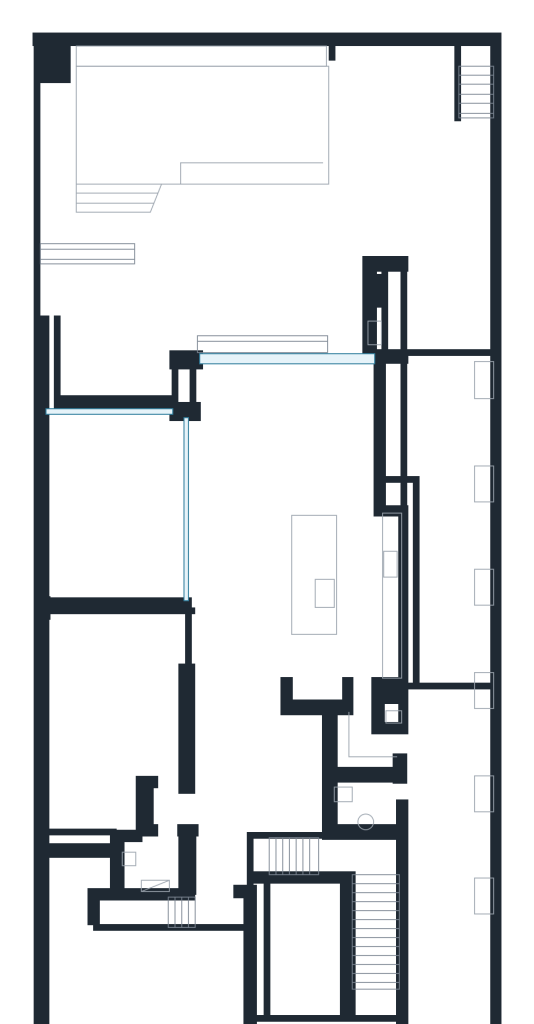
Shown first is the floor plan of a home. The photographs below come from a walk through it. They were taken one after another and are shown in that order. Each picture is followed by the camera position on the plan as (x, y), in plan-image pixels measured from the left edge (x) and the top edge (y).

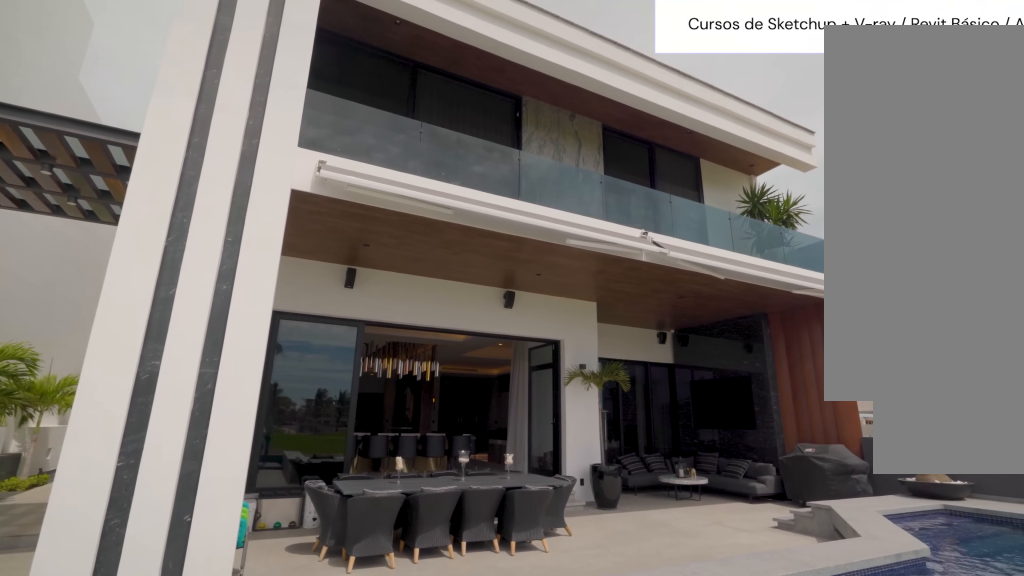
(415, 155)
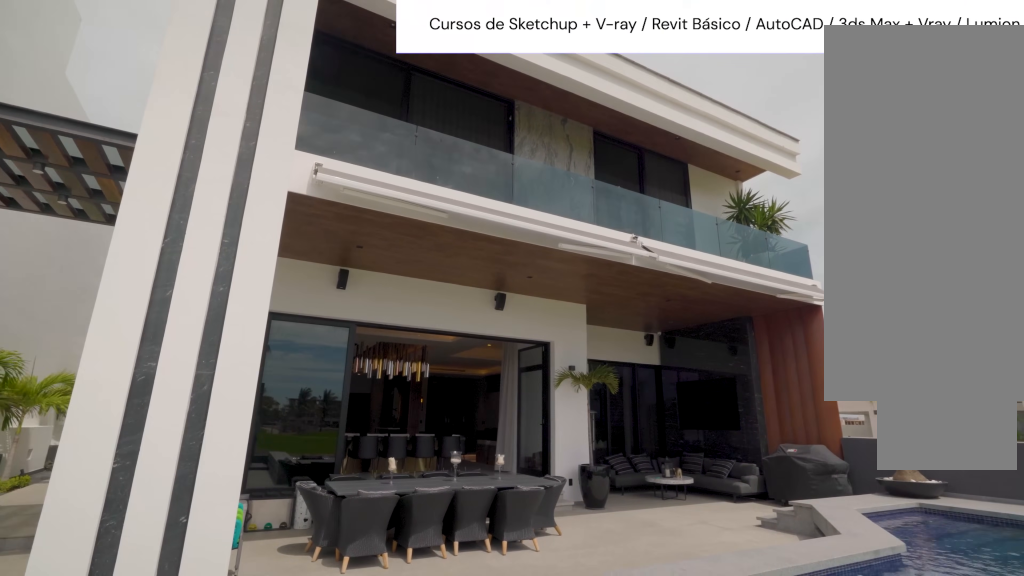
(418, 155)
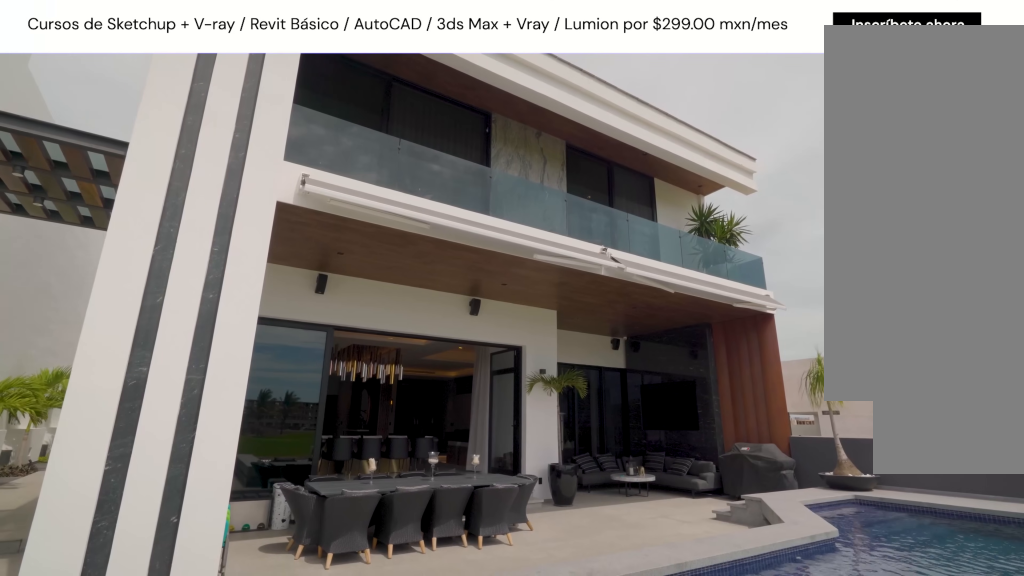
(418, 155)
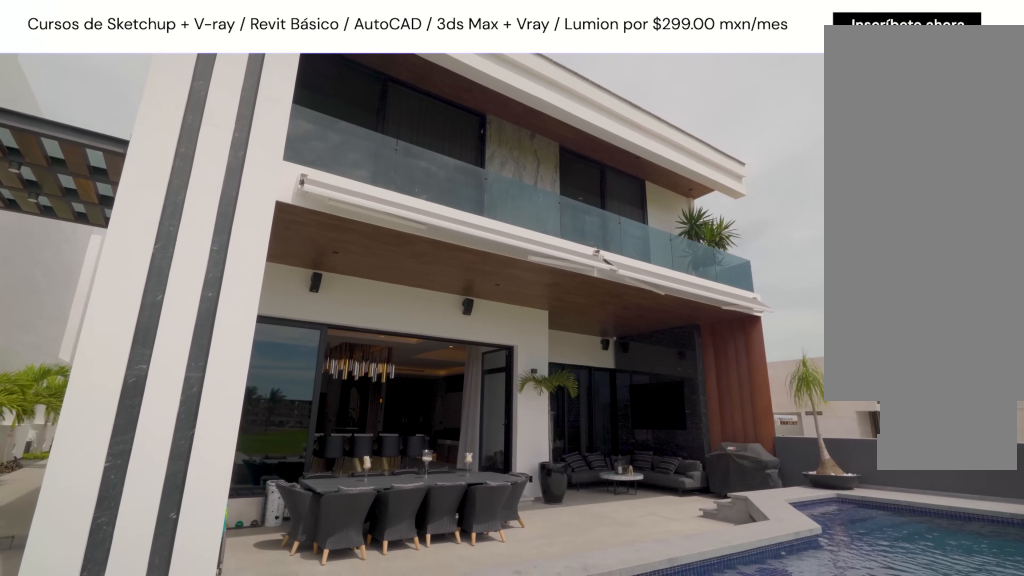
(418, 155)
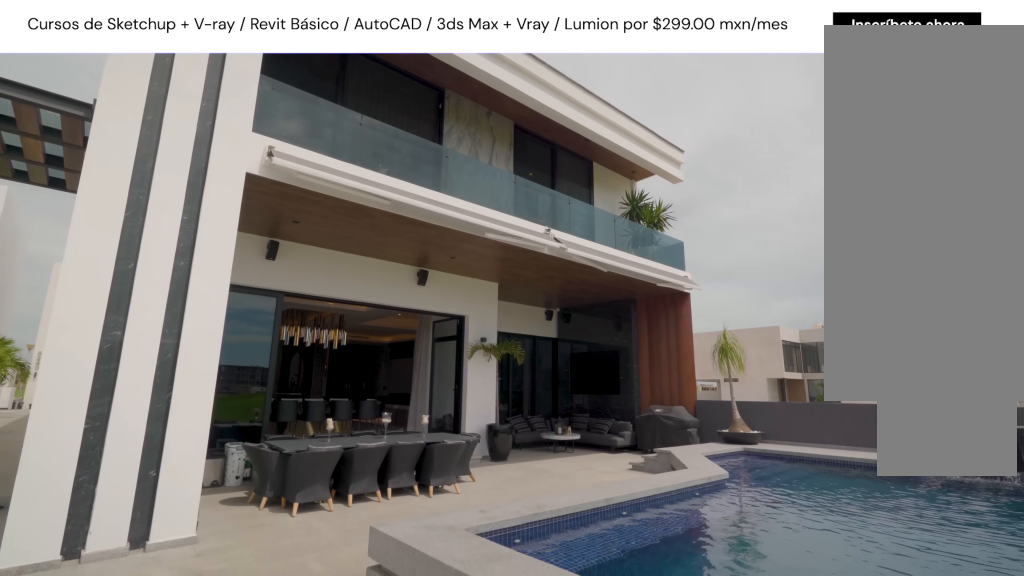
(423, 134)
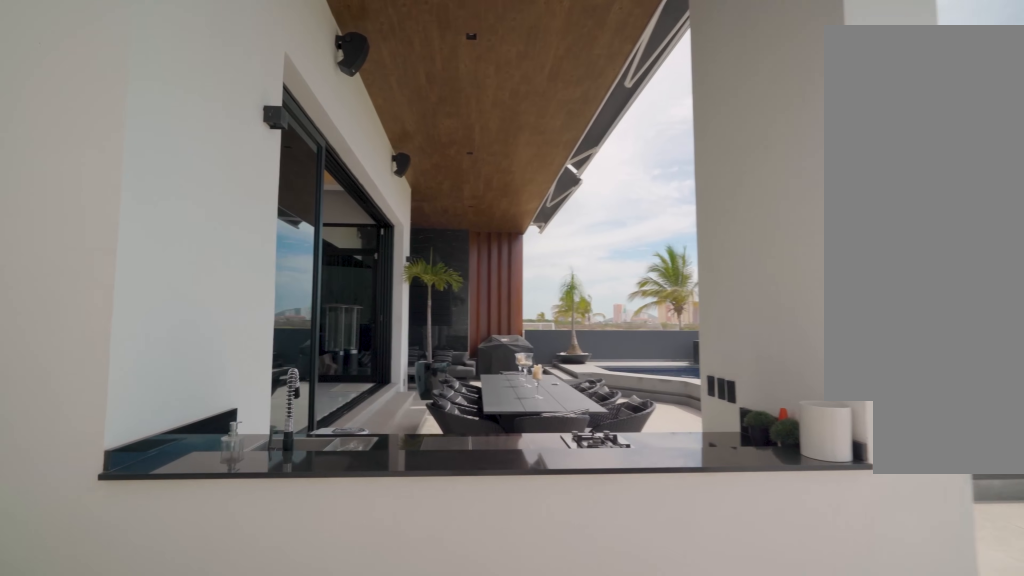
(439, 302)
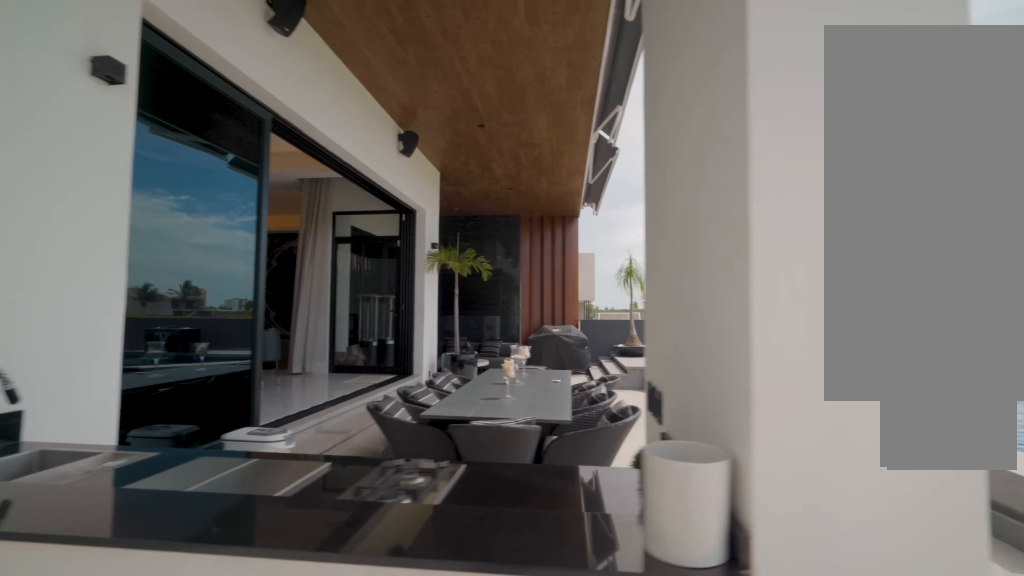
(435, 269)
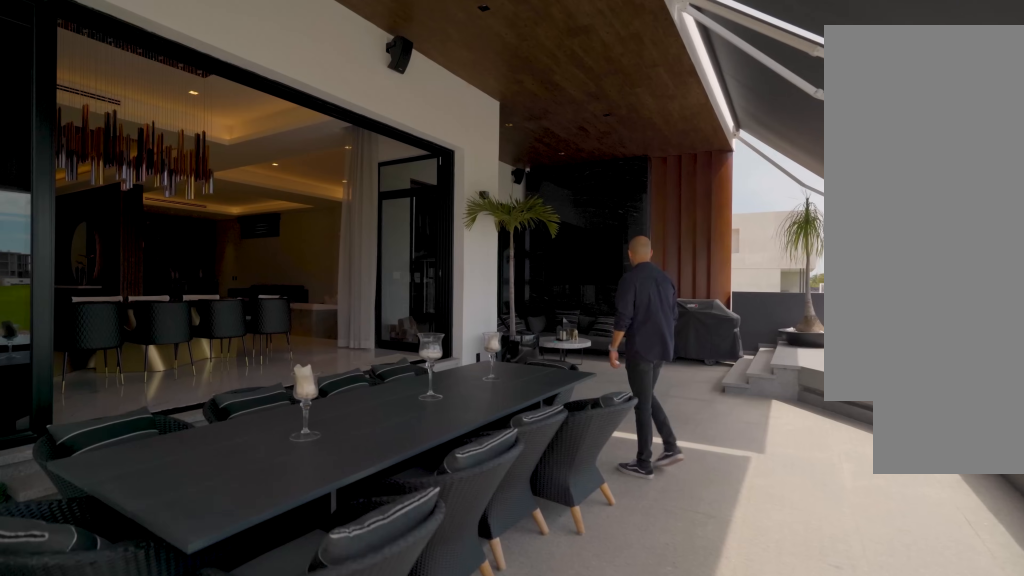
(372, 173)
